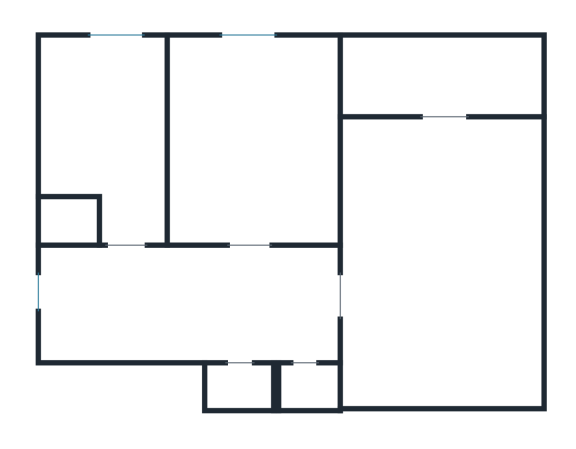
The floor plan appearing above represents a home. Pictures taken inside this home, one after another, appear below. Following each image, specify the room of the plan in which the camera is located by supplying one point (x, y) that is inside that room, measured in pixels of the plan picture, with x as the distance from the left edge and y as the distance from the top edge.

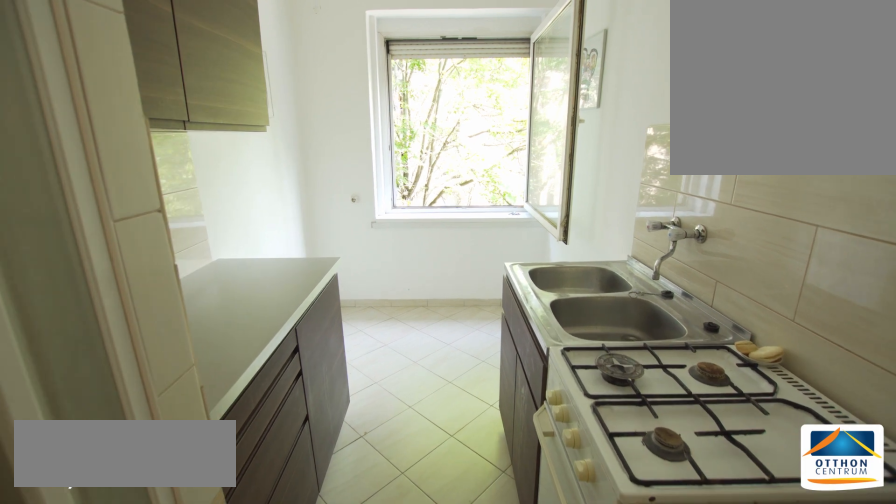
(96, 133)
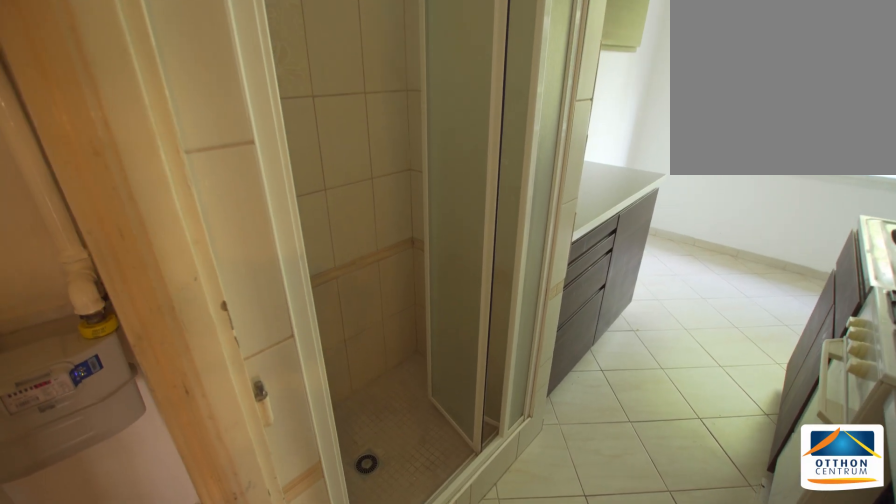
(95, 133)
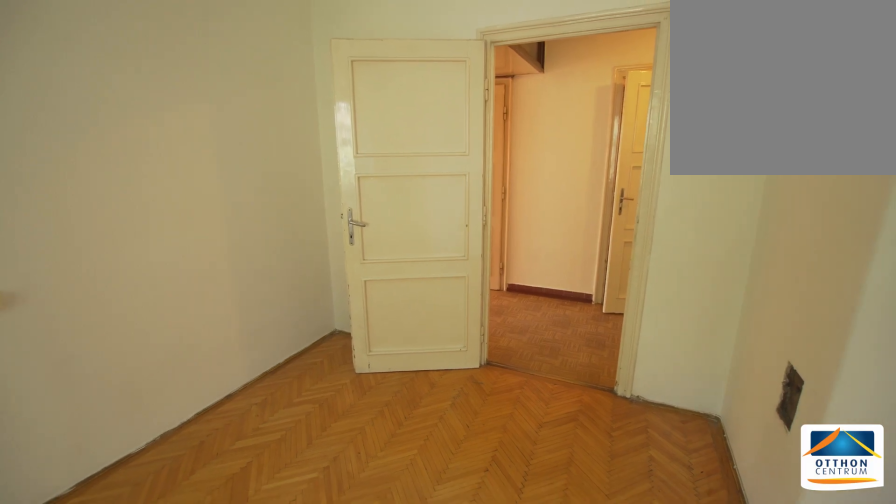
(255, 133)
